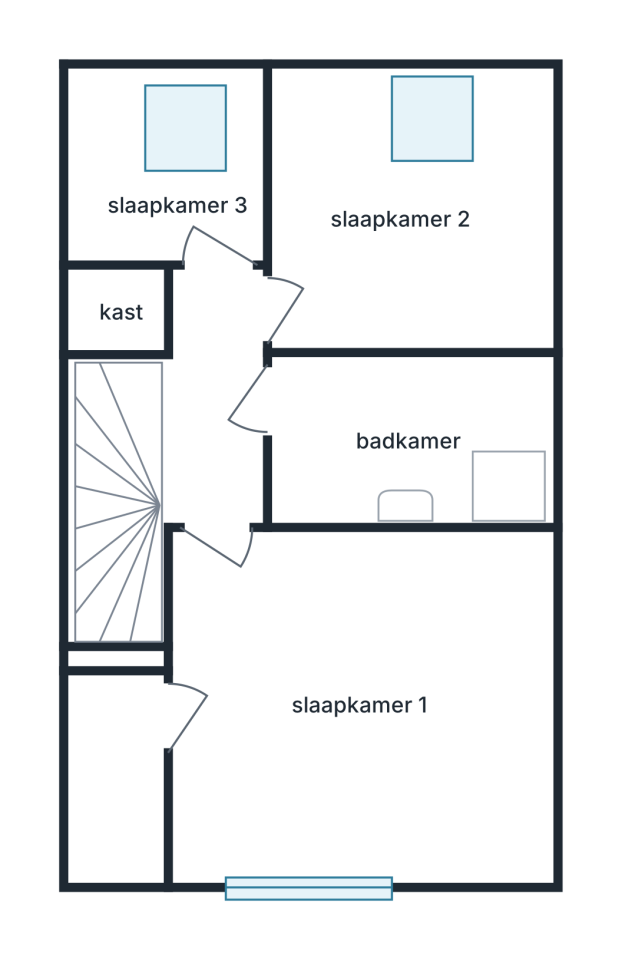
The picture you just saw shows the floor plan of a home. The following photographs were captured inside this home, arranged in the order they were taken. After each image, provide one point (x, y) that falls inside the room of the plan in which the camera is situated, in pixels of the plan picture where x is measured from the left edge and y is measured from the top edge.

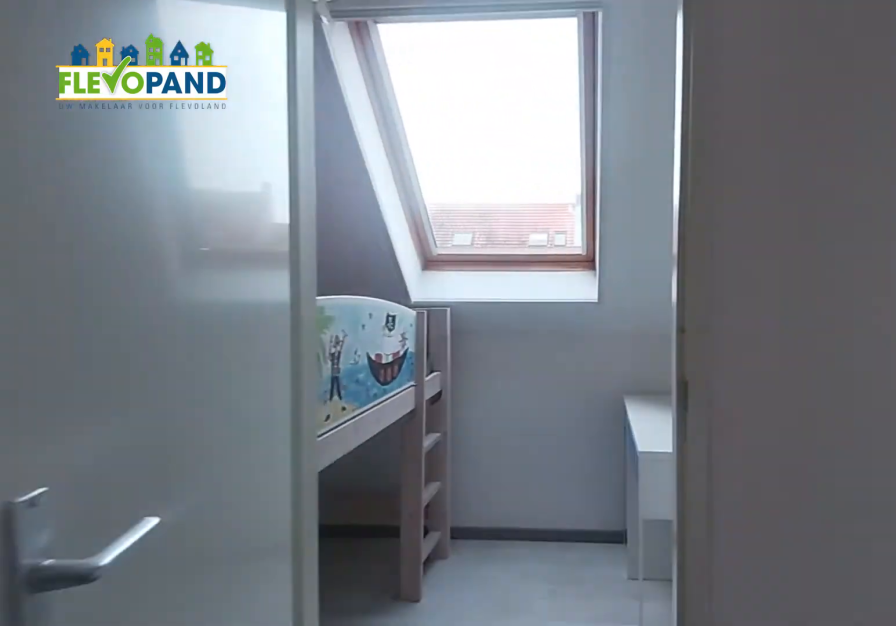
(214, 400)
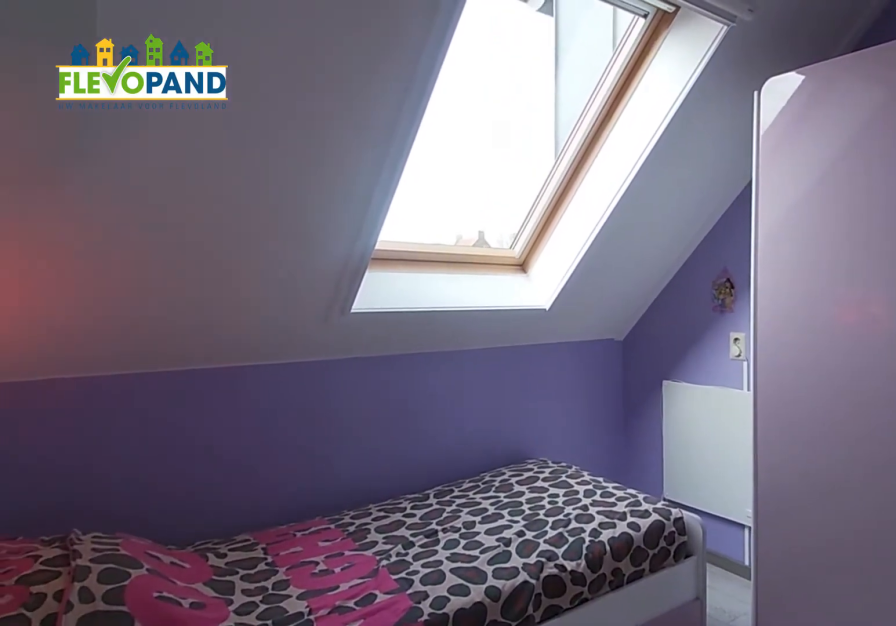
(412, 226)
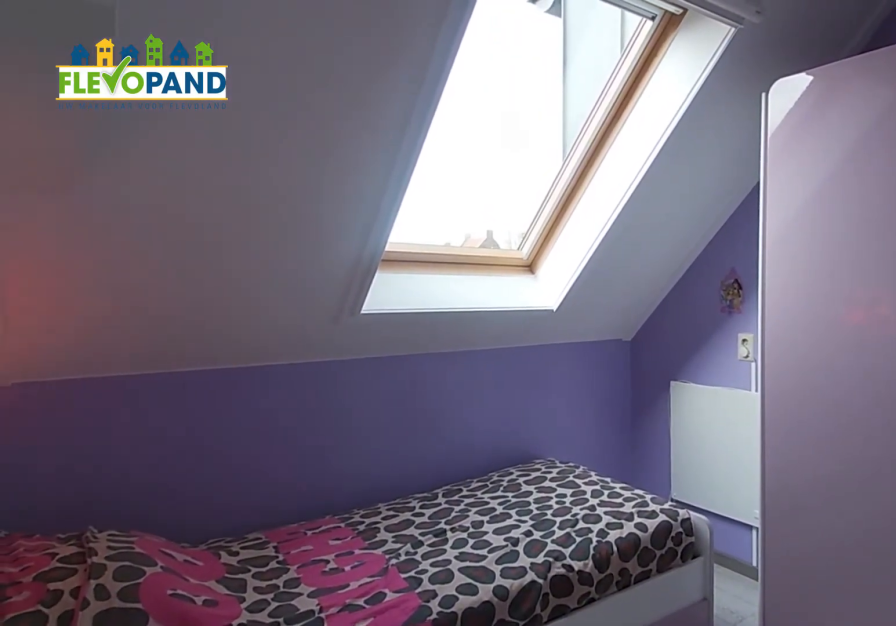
(412, 226)
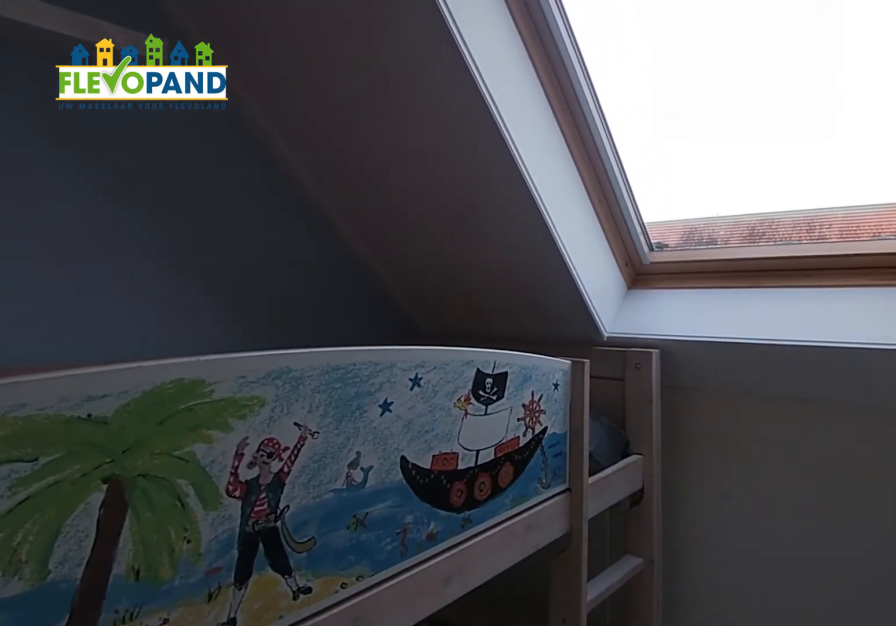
(170, 183)
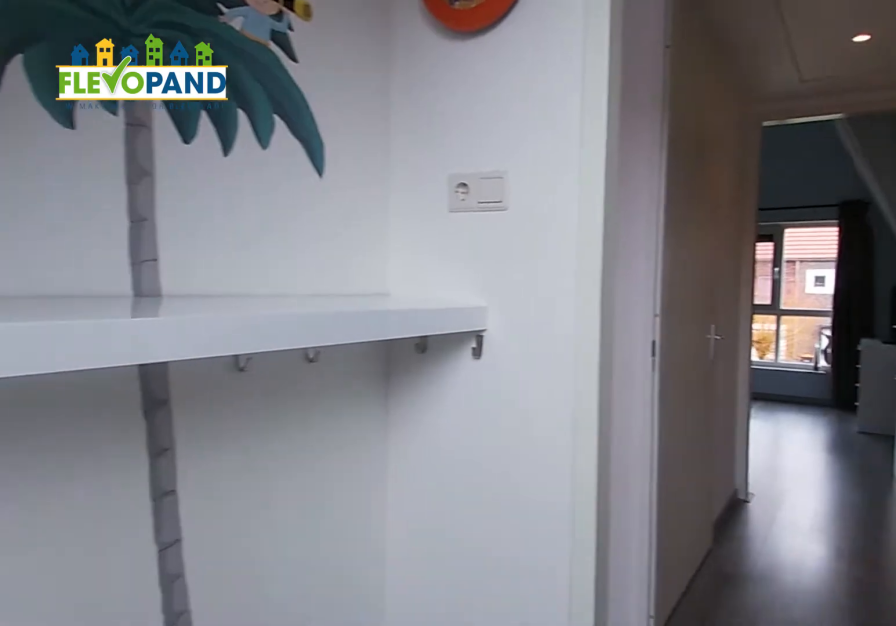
(170, 183)
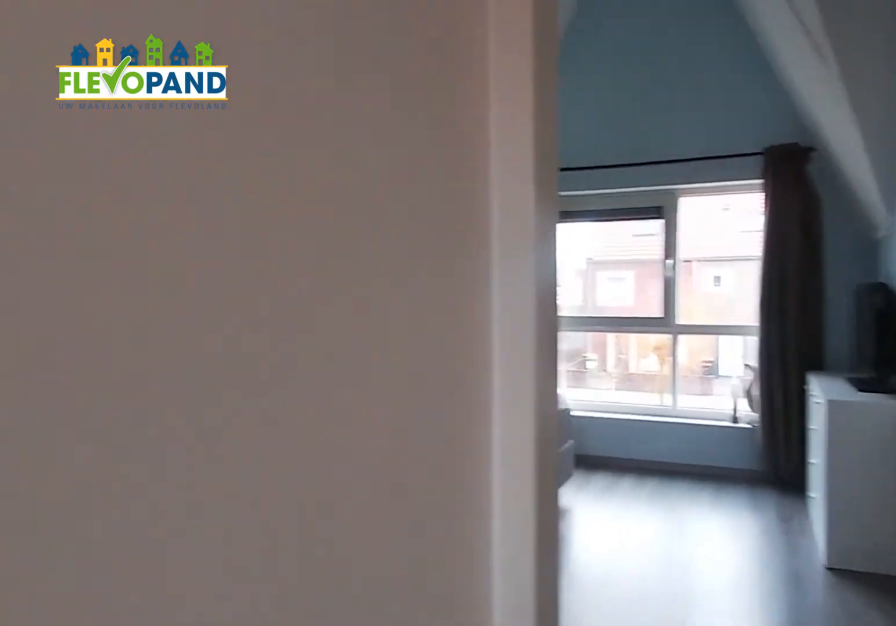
(211, 401)
